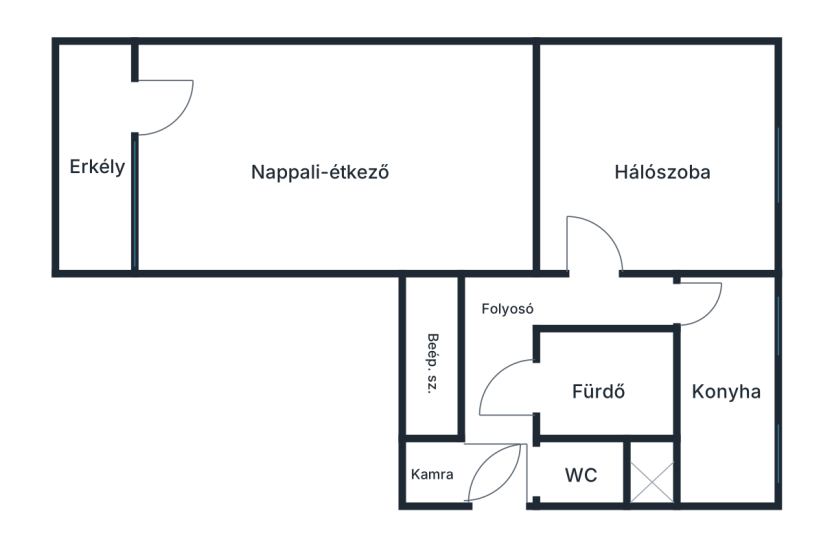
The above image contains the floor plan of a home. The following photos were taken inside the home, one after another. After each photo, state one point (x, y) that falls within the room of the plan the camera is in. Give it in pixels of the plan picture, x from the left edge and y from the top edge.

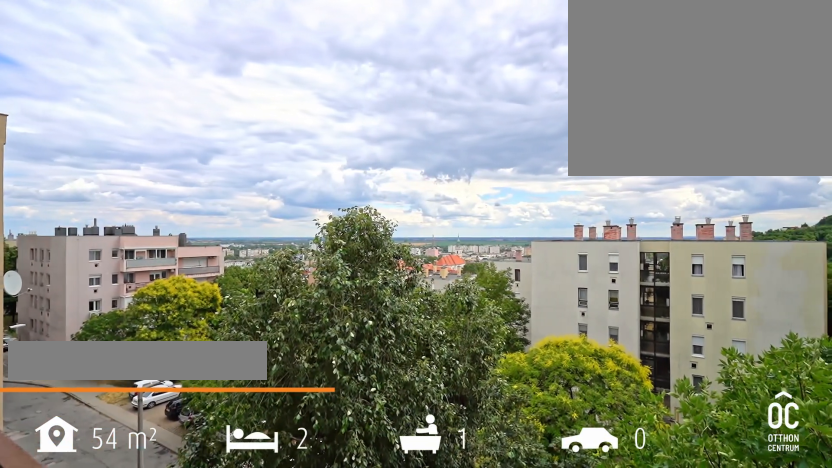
(91, 158)
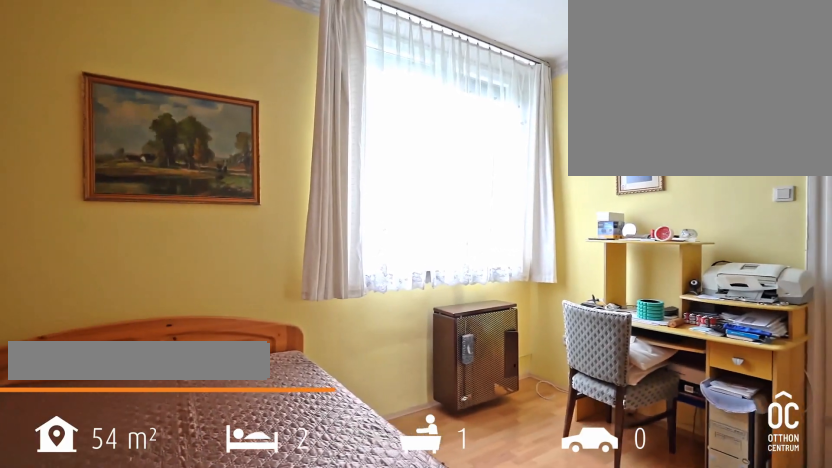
(658, 159)
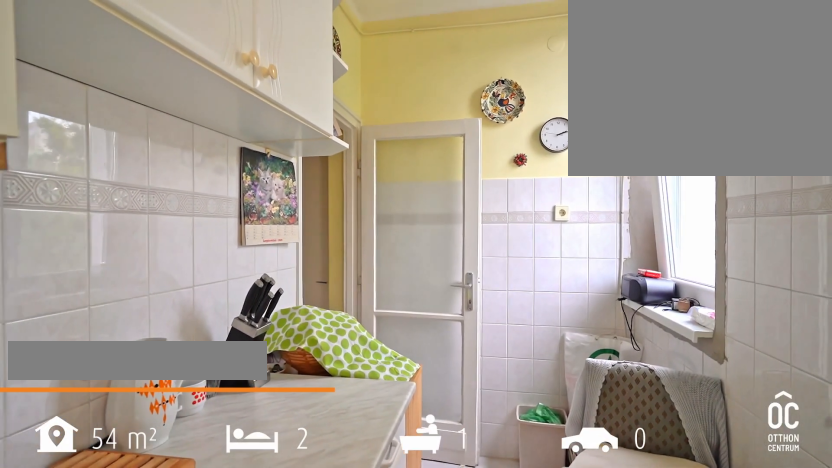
(723, 391)
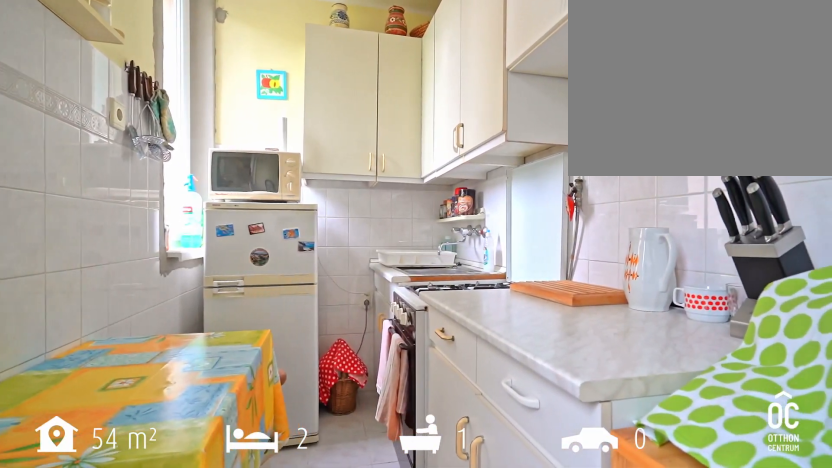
(722, 391)
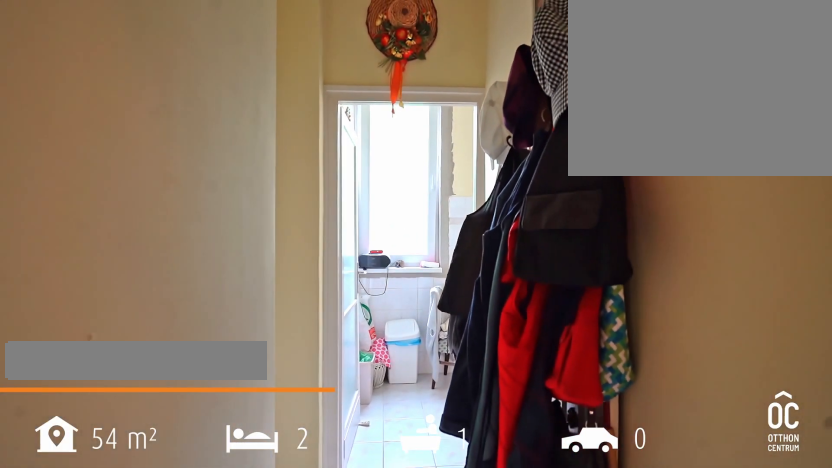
(499, 355)
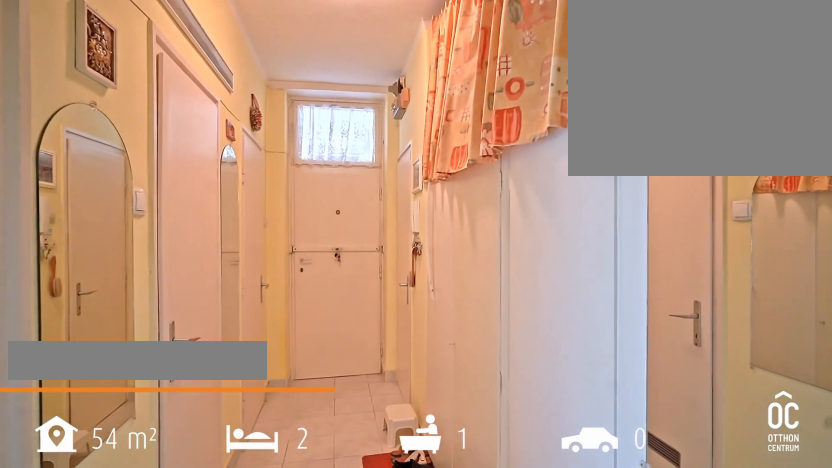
(499, 355)
